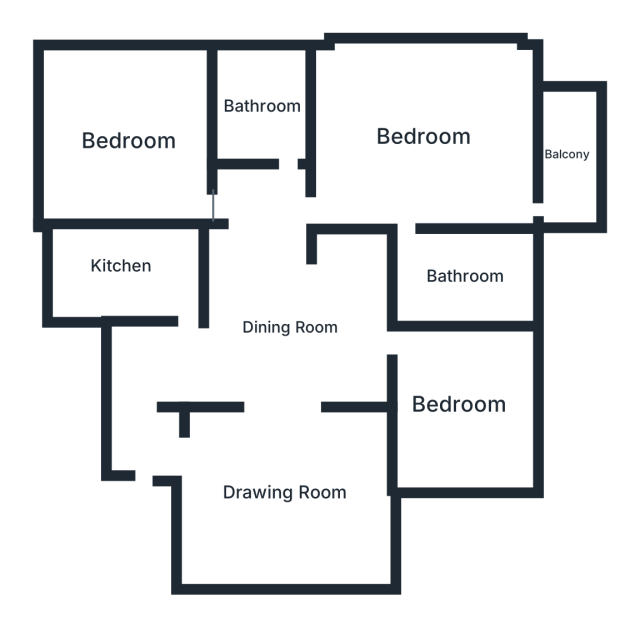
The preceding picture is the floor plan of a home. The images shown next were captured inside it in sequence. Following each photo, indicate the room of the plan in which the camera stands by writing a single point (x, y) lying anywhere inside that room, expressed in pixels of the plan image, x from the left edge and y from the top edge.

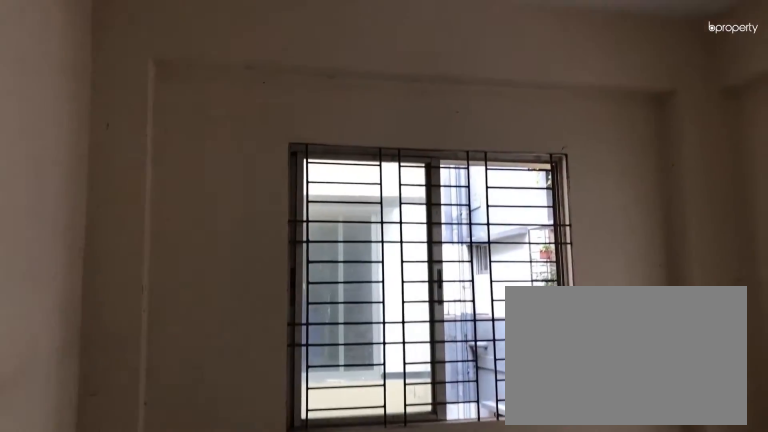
(125, 142)
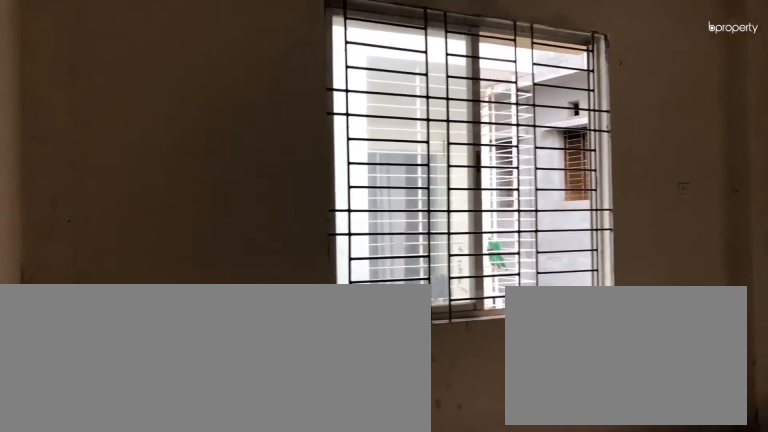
(425, 138)
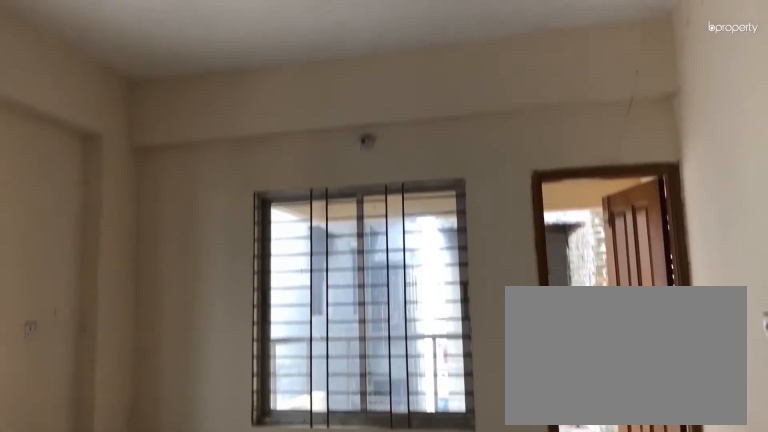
(426, 138)
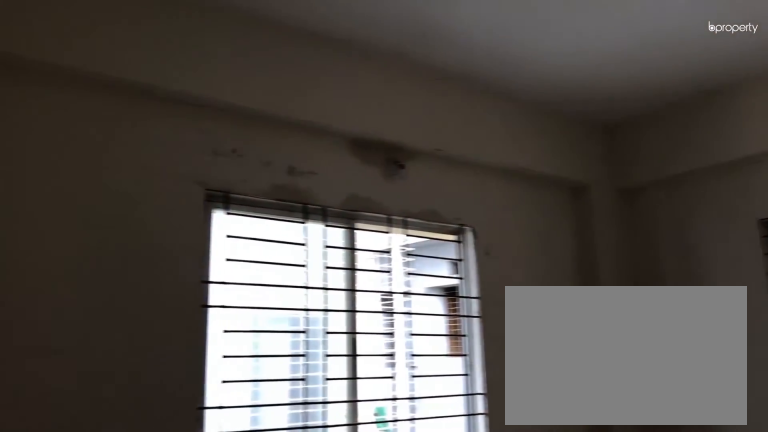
(426, 138)
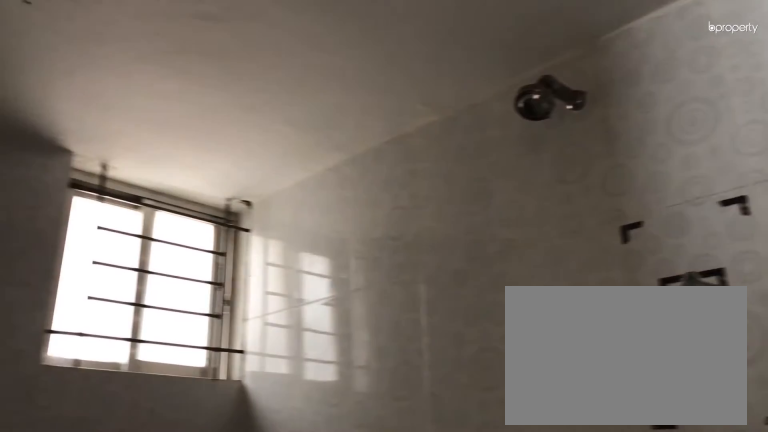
(460, 275)
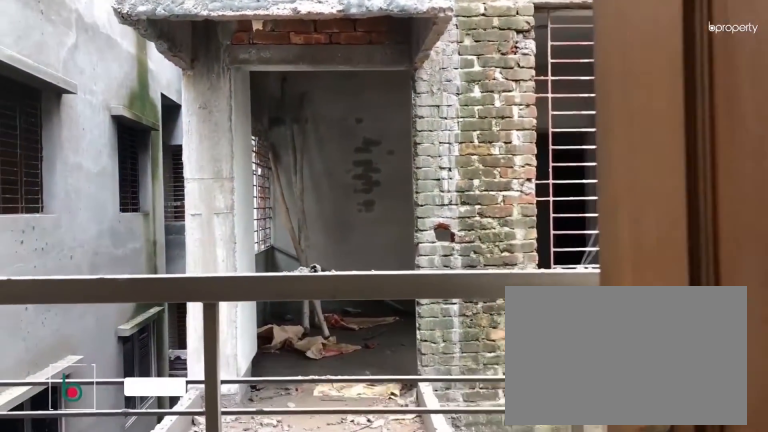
(567, 153)
